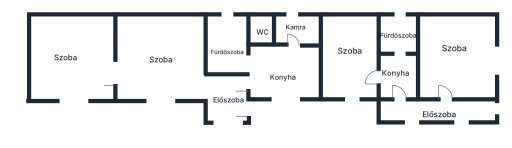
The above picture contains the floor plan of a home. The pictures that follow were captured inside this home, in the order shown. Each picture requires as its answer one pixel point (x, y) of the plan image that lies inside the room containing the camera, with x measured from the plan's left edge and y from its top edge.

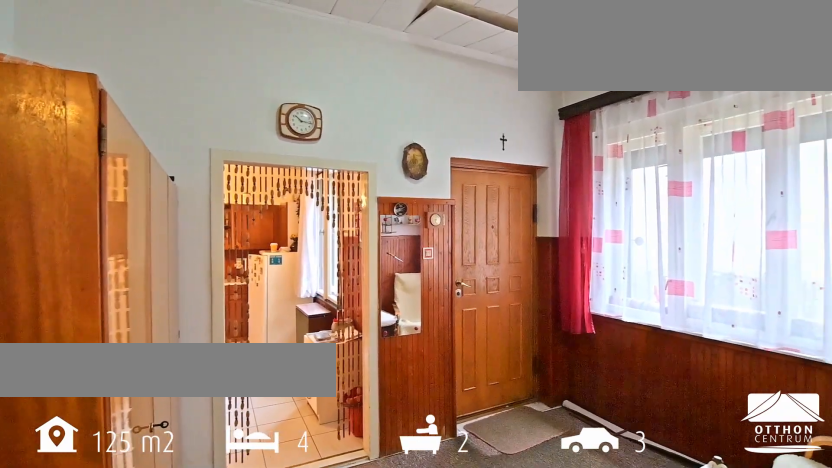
(228, 96)
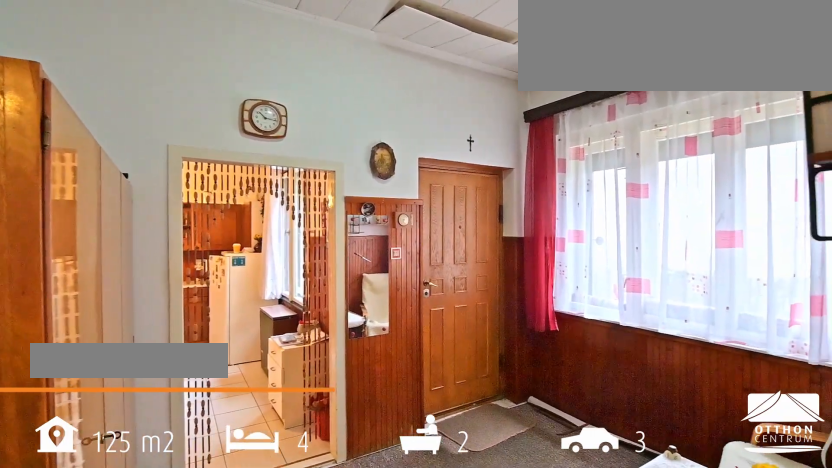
(228, 96)
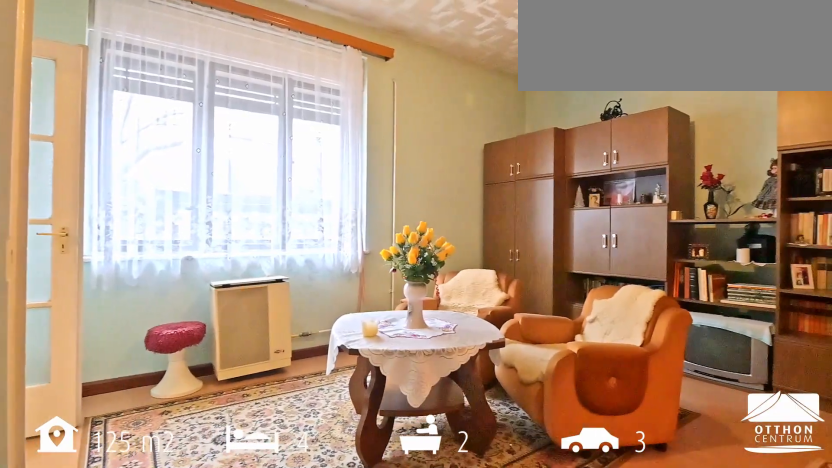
(67, 59)
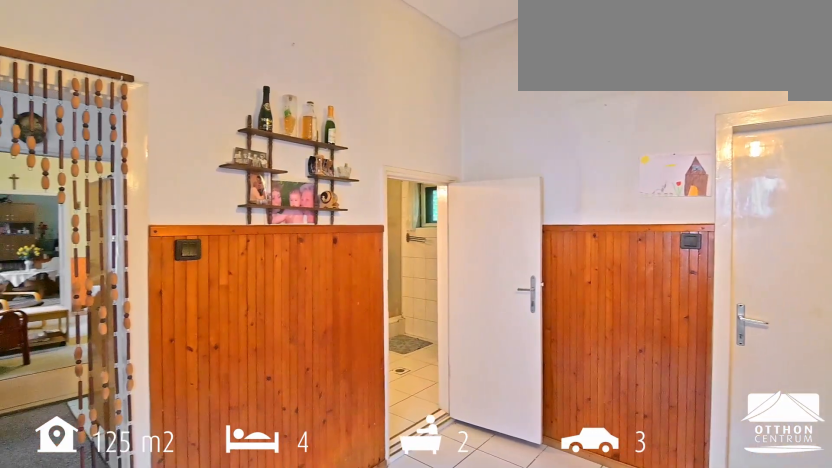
(282, 80)
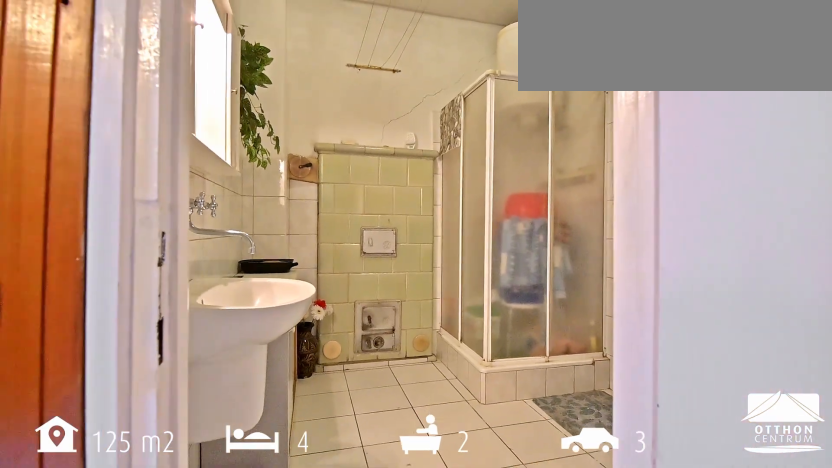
(224, 47)
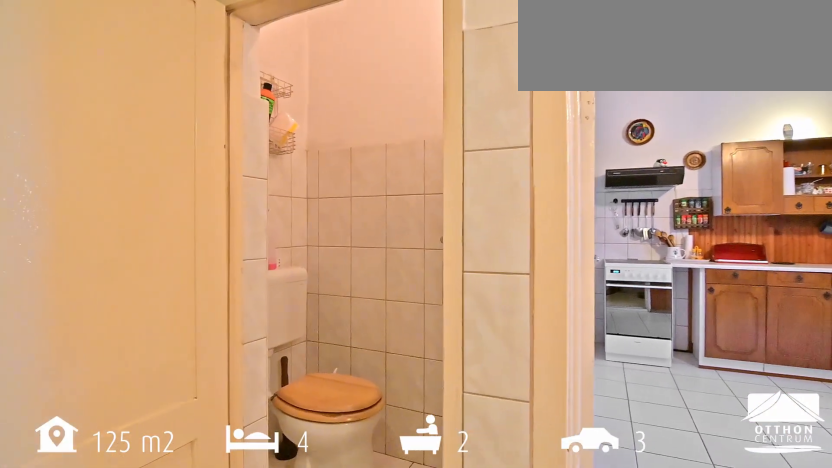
(224, 47)
